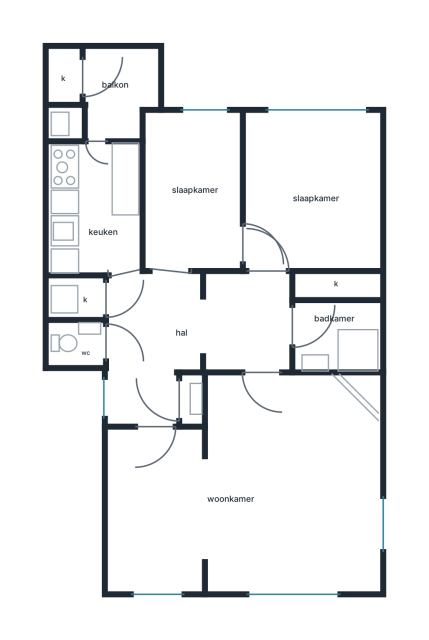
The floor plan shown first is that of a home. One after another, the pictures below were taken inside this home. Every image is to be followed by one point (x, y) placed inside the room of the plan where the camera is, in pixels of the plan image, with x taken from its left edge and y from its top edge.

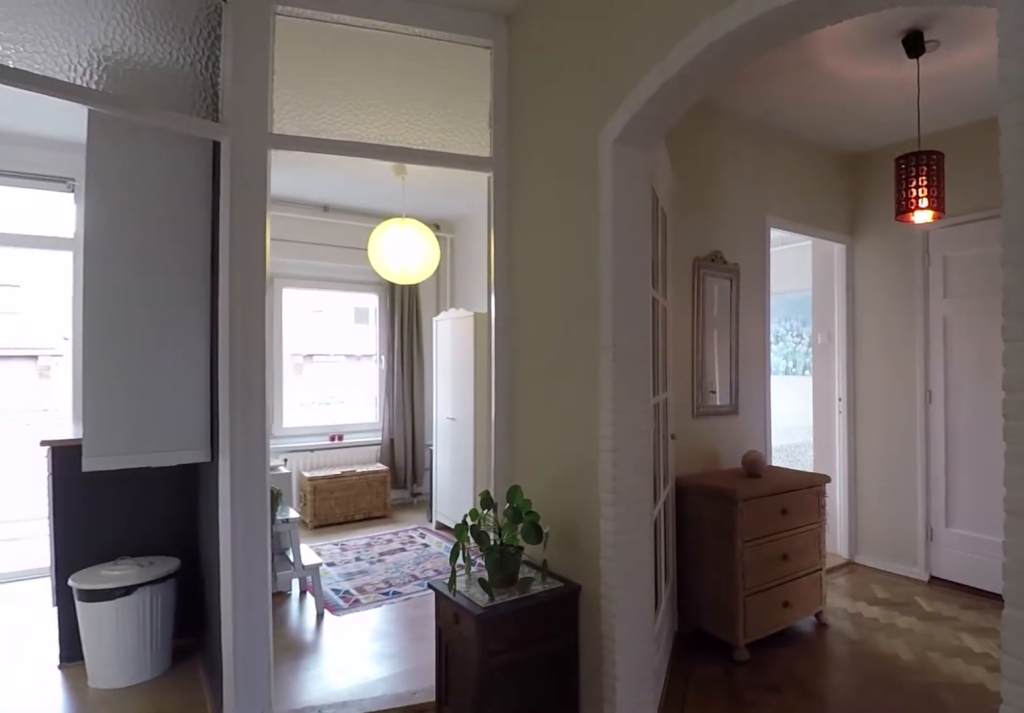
(110, 311)
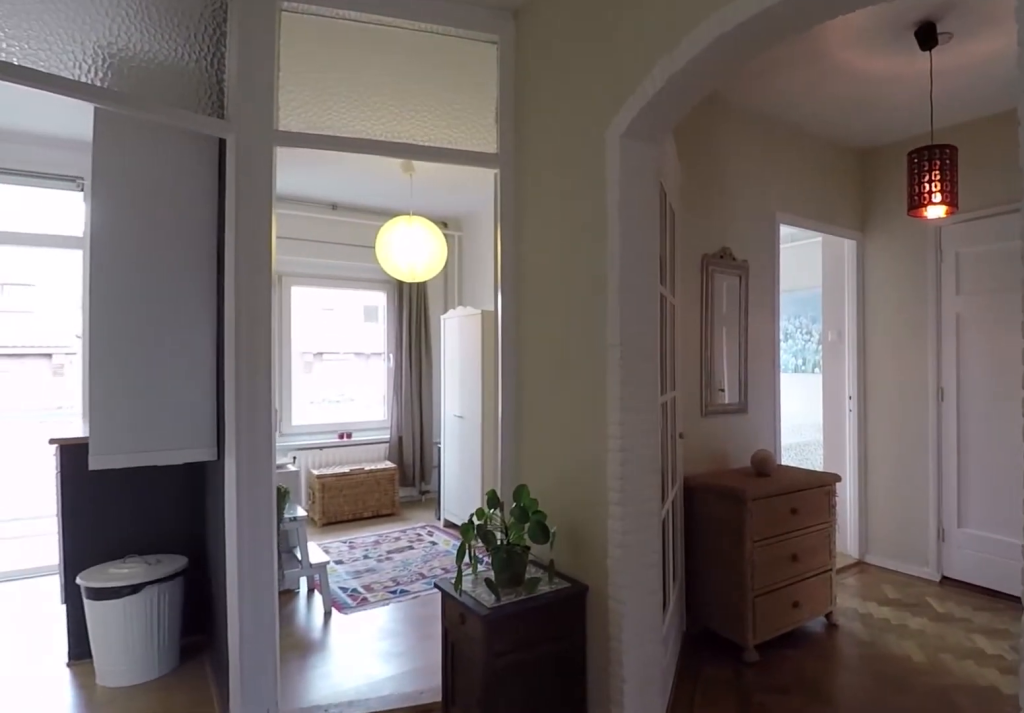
(110, 311)
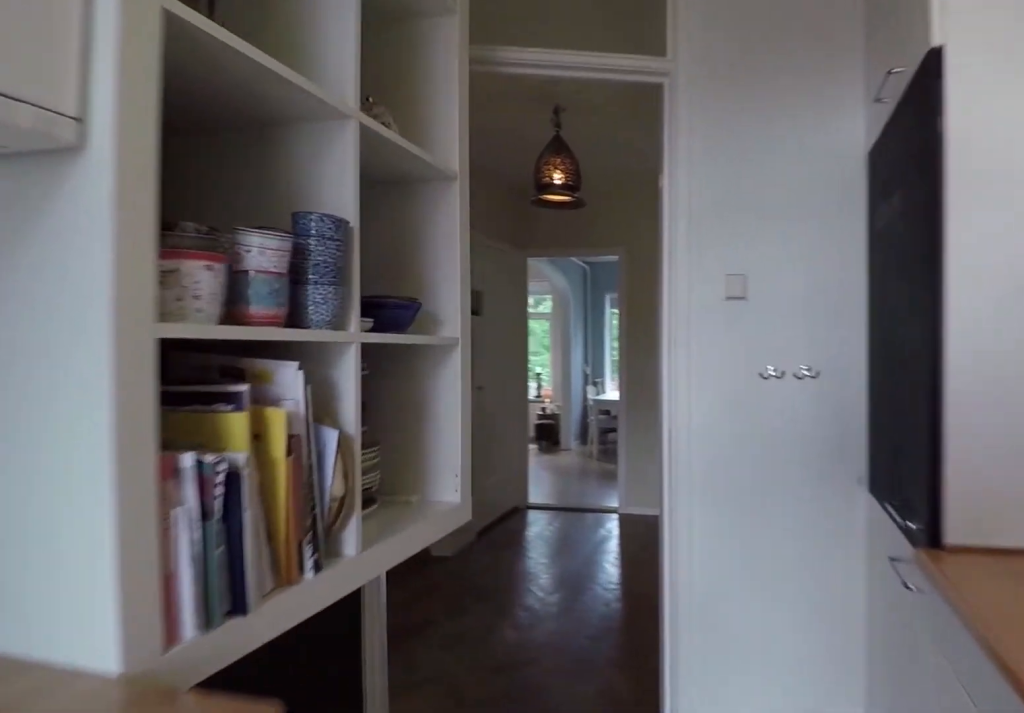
(95, 207)
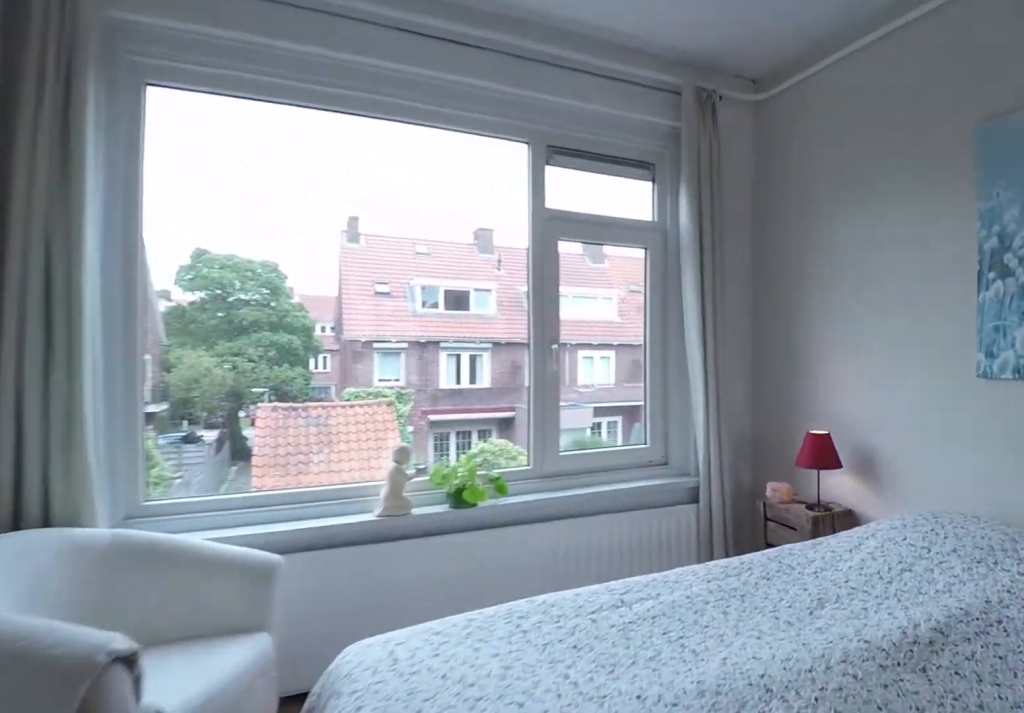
(310, 191)
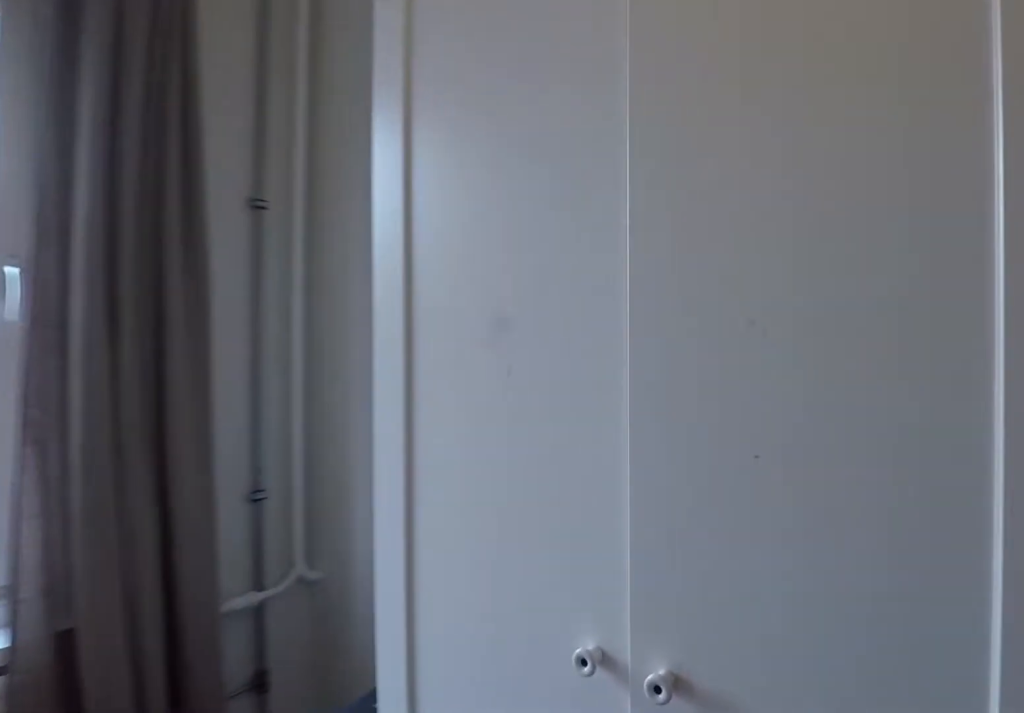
(192, 192)
